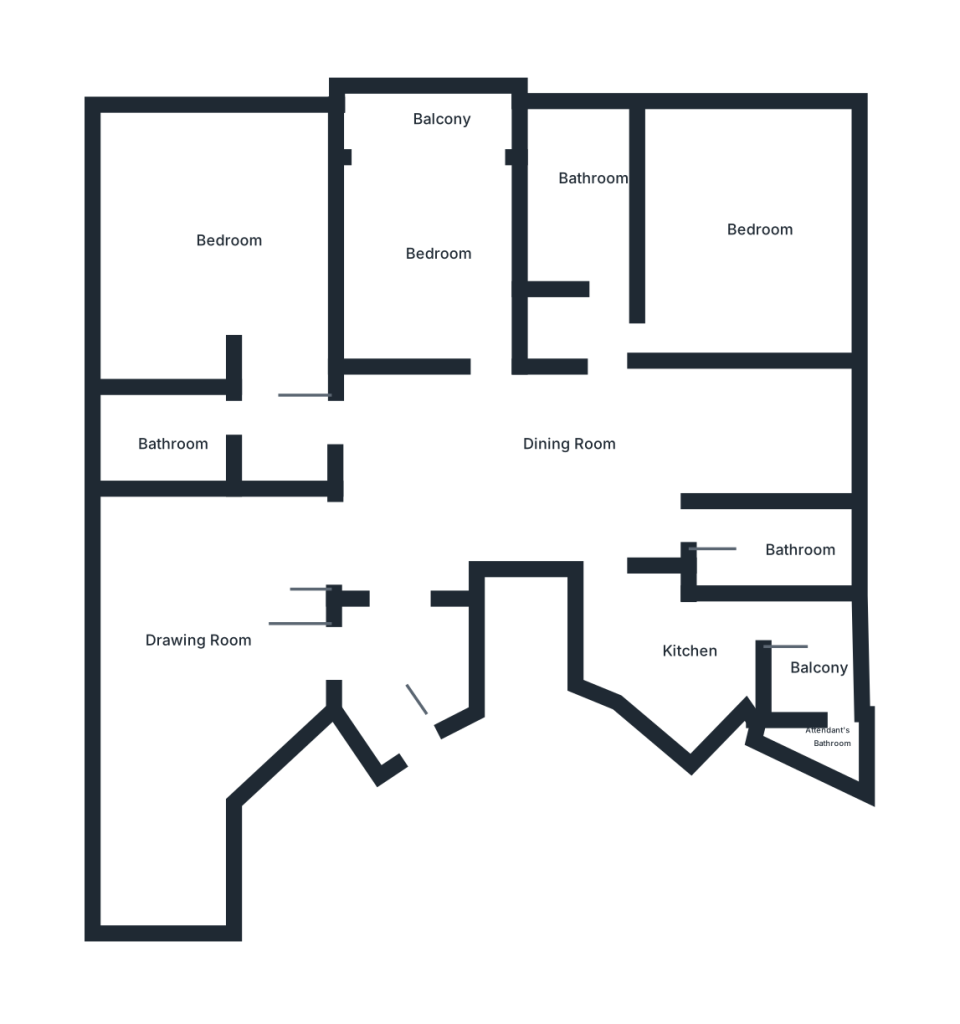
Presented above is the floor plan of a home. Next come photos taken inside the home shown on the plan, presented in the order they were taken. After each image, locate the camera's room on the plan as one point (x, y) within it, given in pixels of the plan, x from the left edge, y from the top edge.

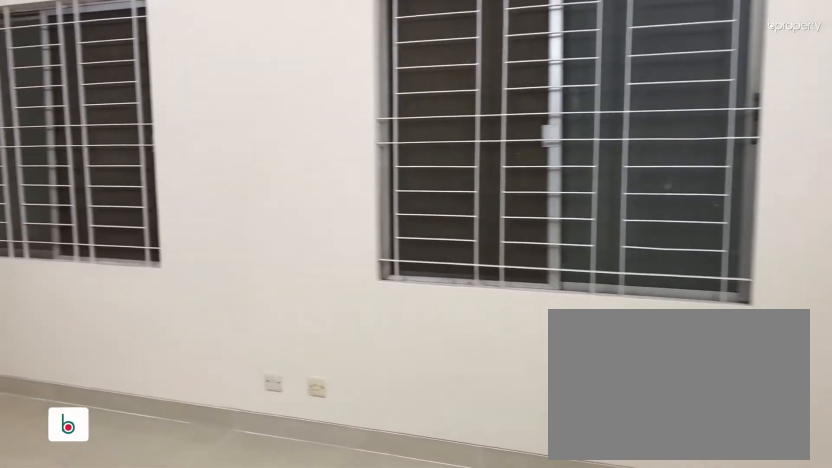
(188, 680)
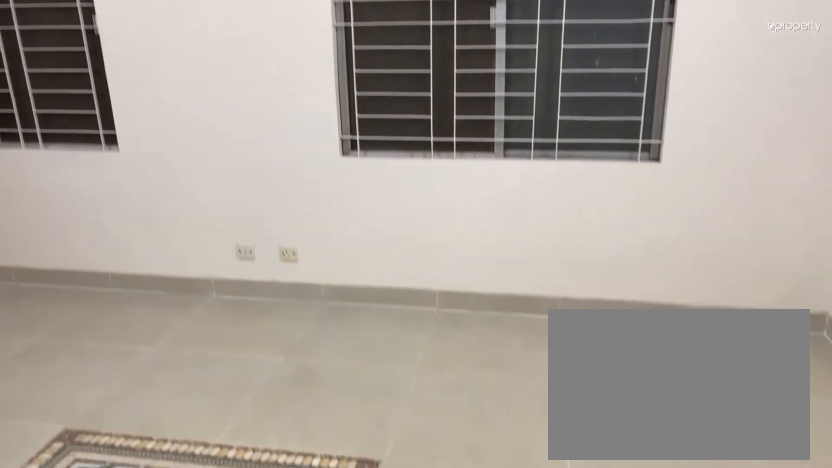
(188, 680)
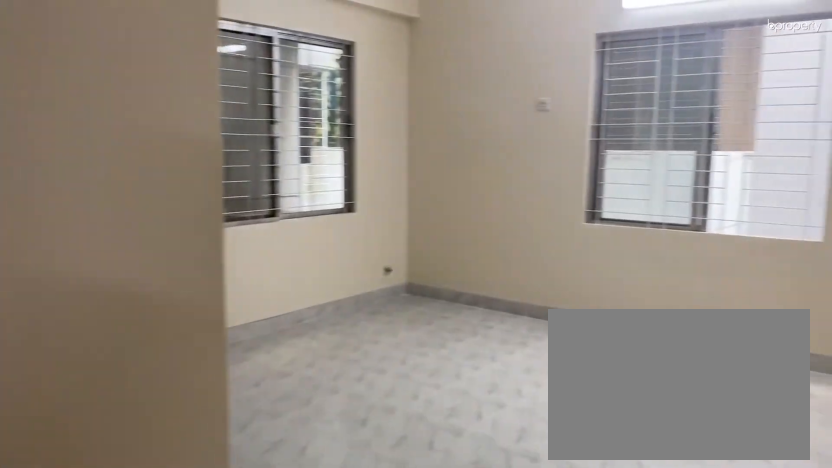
(282, 404)
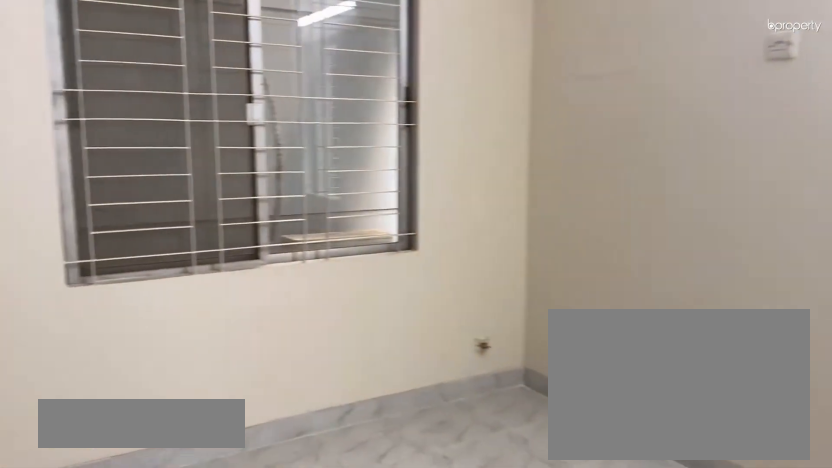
(231, 234)
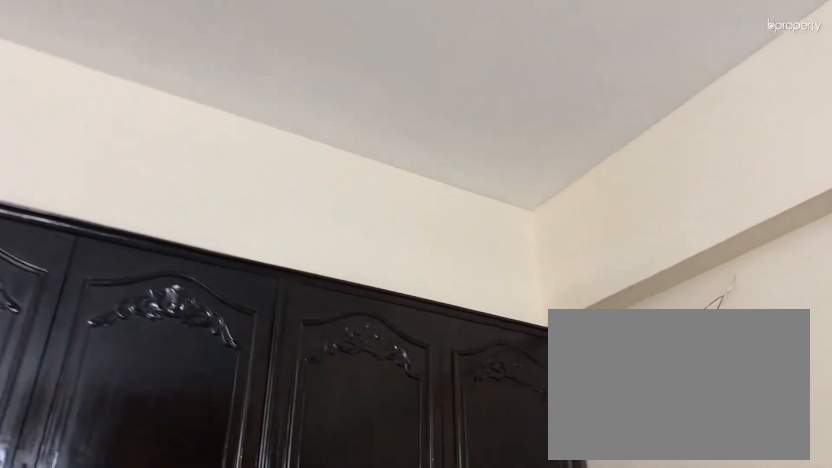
(231, 234)
